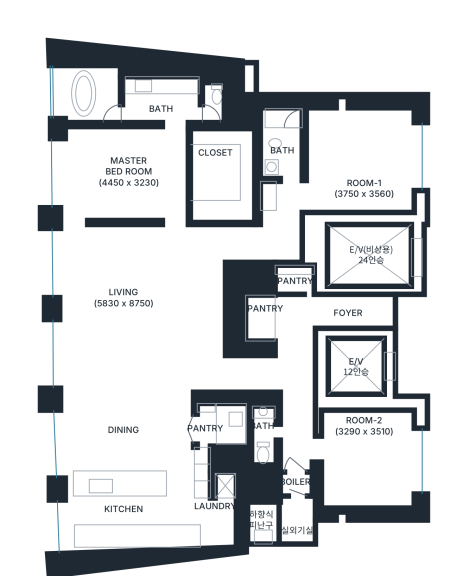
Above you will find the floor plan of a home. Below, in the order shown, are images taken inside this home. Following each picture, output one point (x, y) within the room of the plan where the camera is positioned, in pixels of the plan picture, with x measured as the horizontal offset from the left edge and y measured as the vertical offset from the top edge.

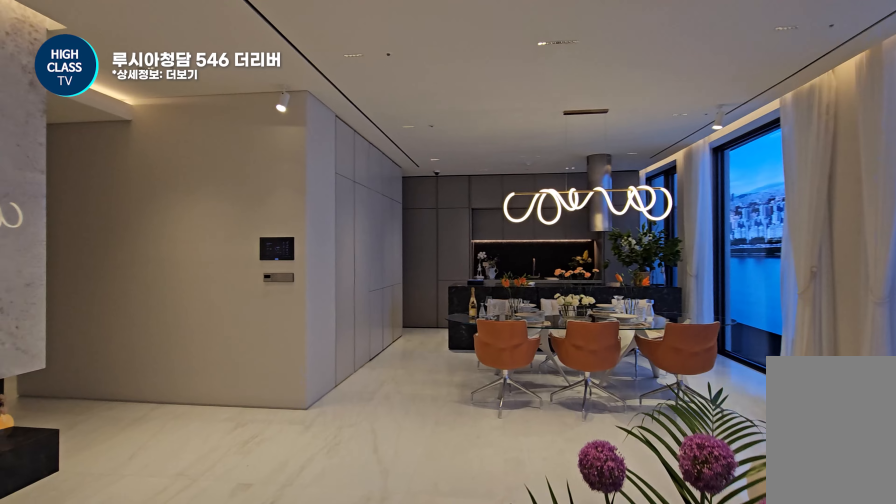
(140, 304)
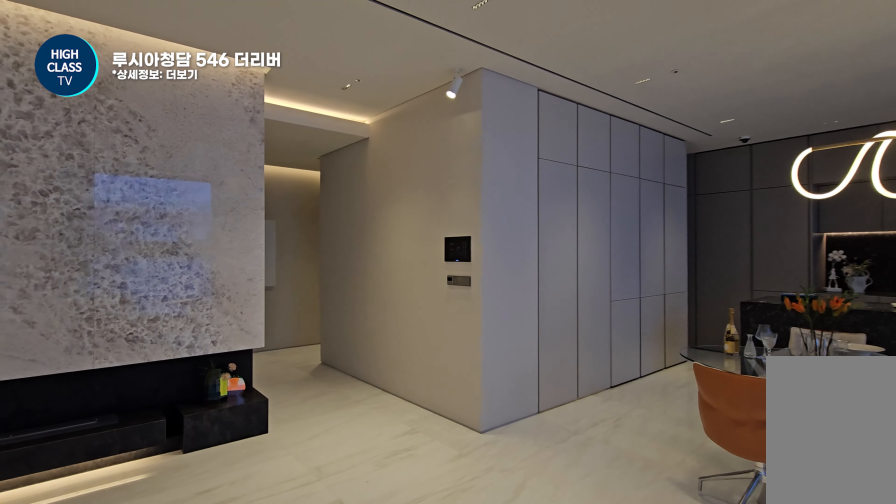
(140, 304)
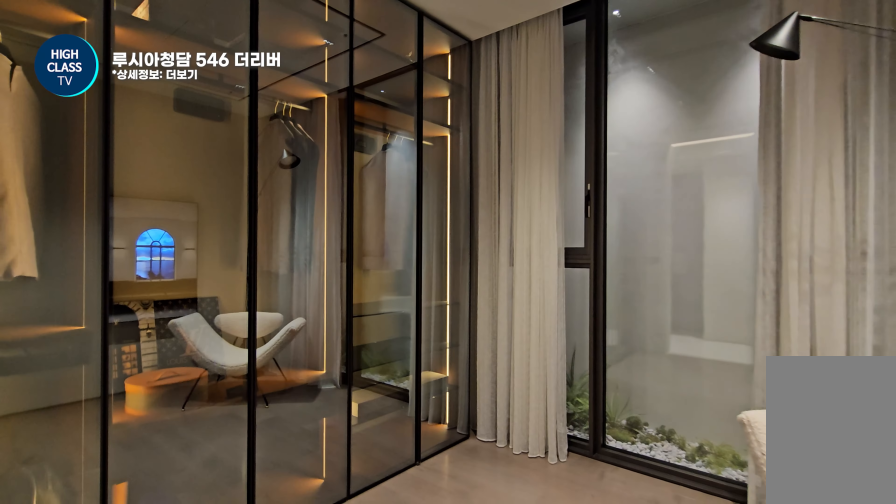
(366, 457)
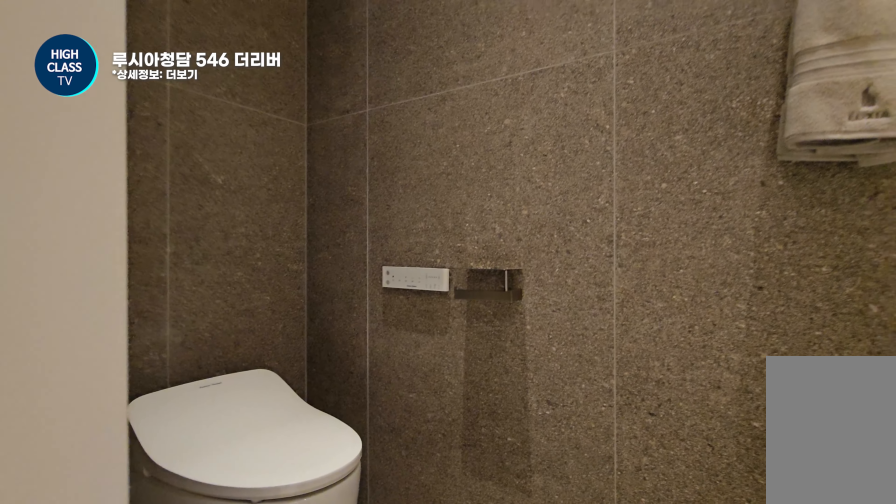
(264, 431)
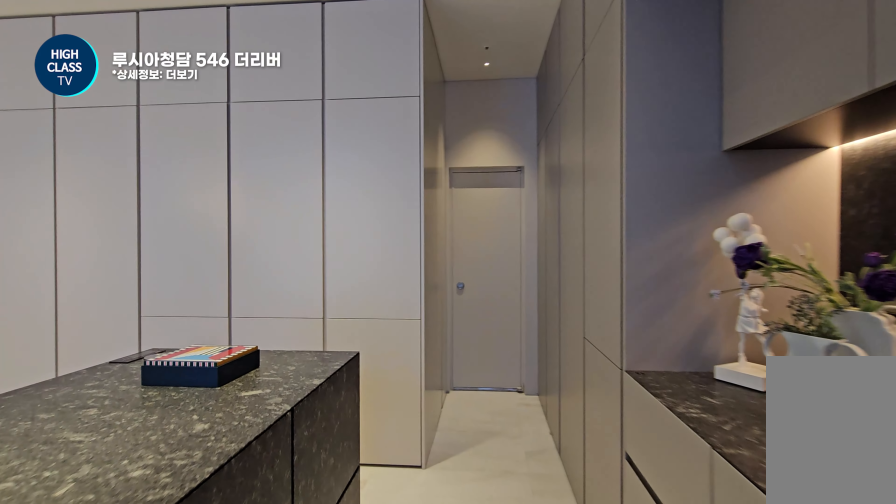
(146, 455)
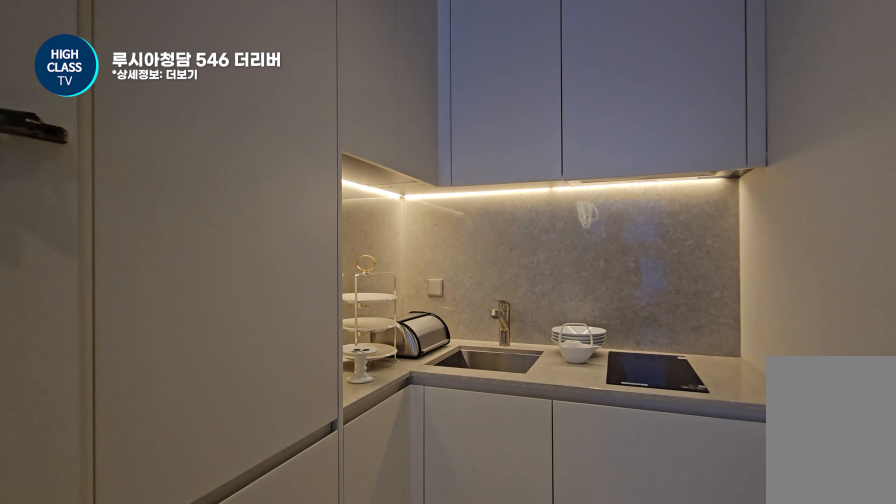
(146, 455)
